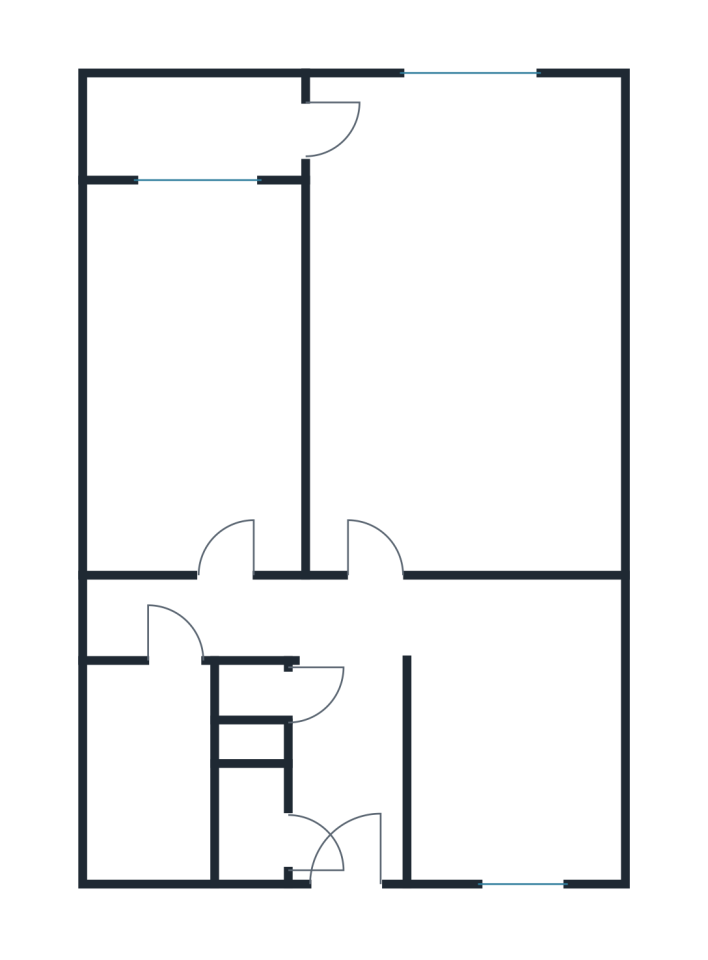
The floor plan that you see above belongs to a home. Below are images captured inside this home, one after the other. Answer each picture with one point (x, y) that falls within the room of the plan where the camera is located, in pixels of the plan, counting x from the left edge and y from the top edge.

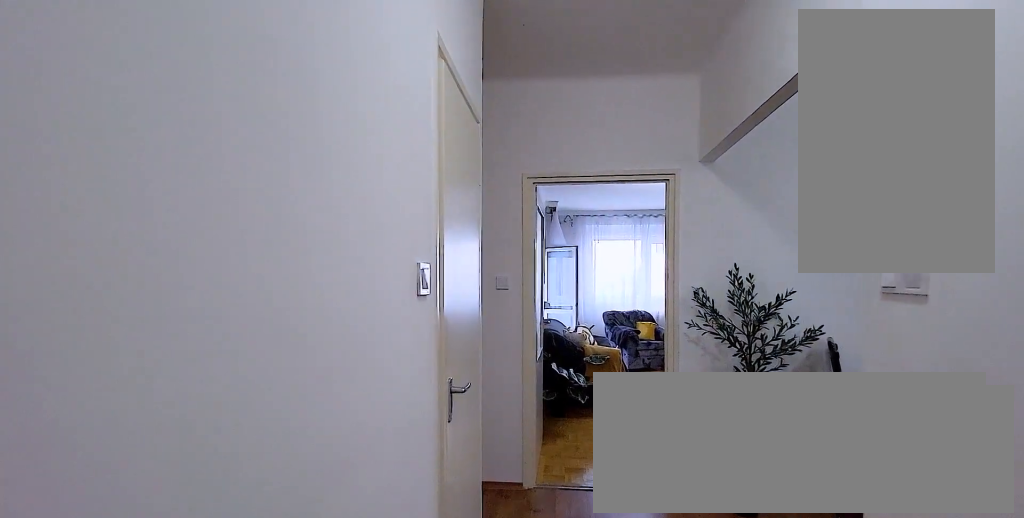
(345, 768)
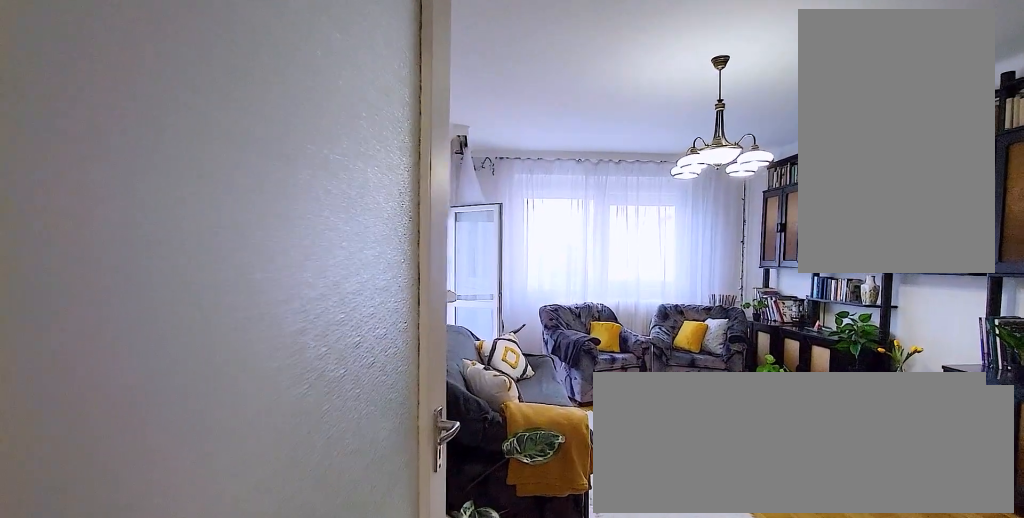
(473, 362)
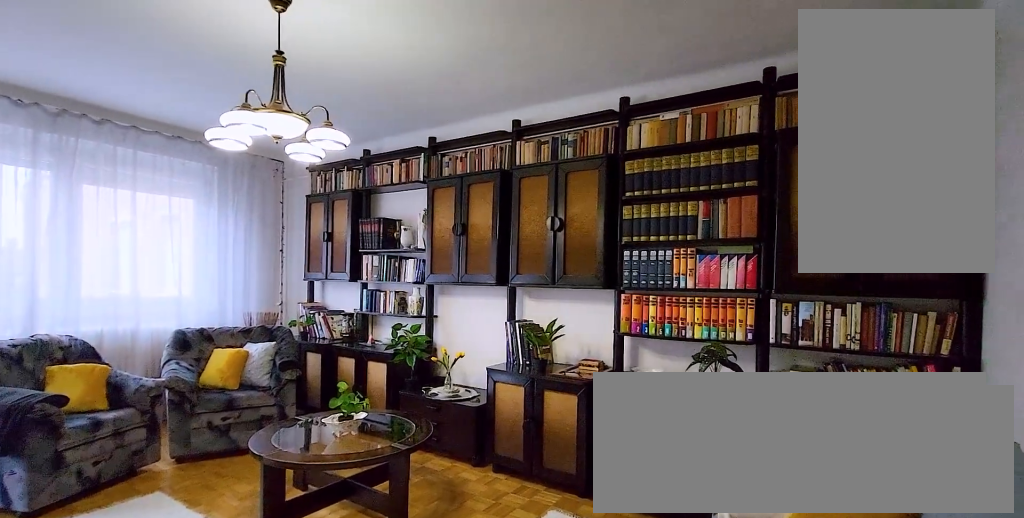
(473, 362)
